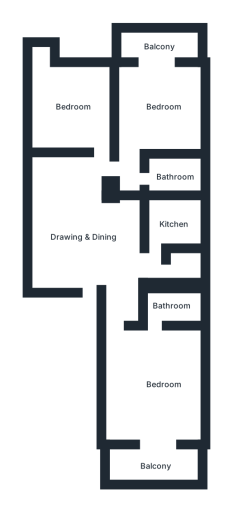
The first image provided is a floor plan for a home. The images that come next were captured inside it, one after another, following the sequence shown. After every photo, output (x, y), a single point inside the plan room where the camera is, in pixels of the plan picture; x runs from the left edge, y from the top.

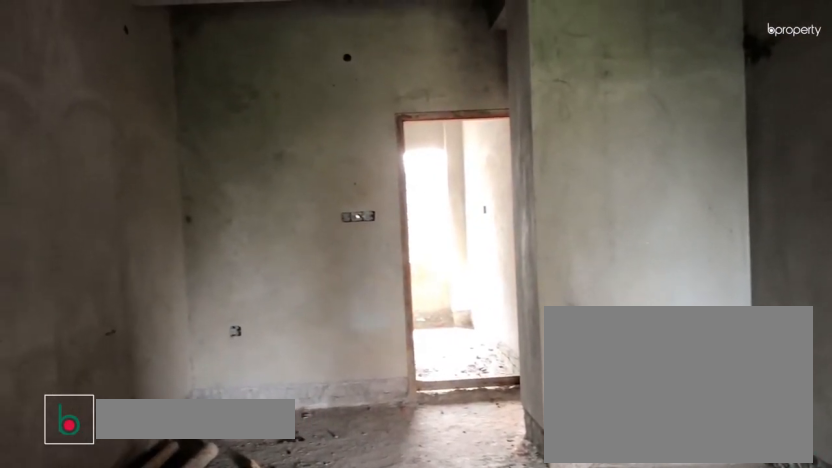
(85, 238)
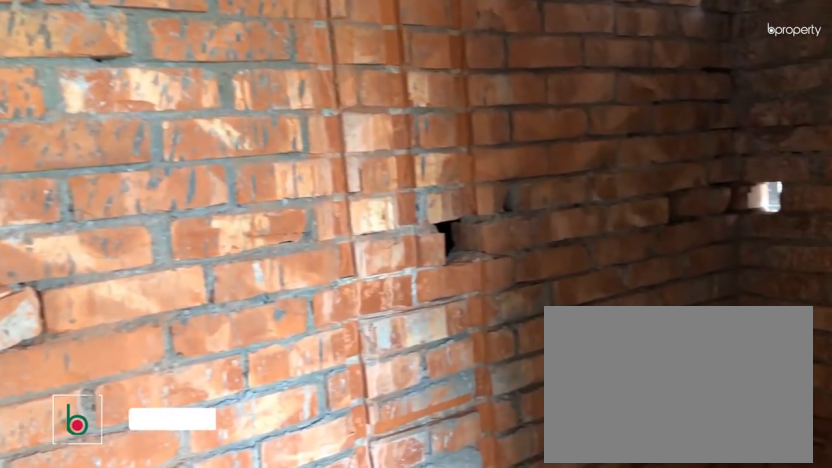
(174, 305)
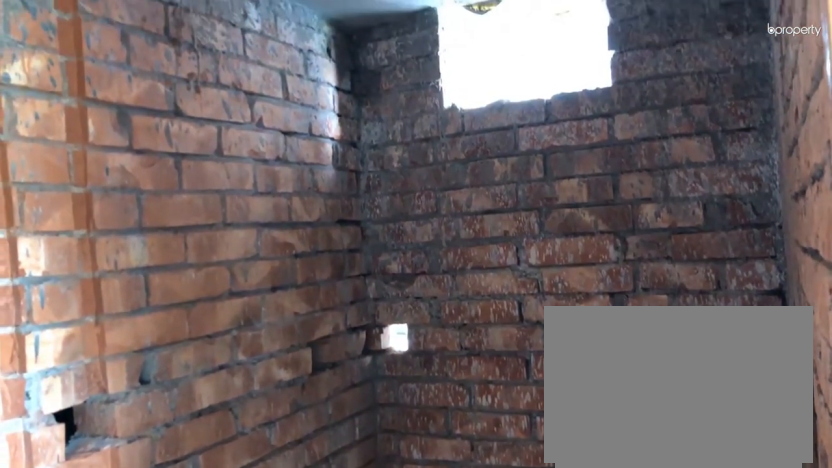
(174, 305)
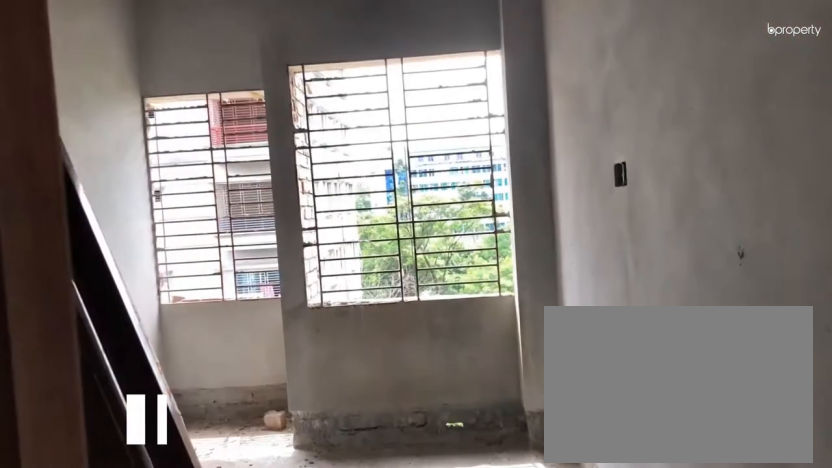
(76, 109)
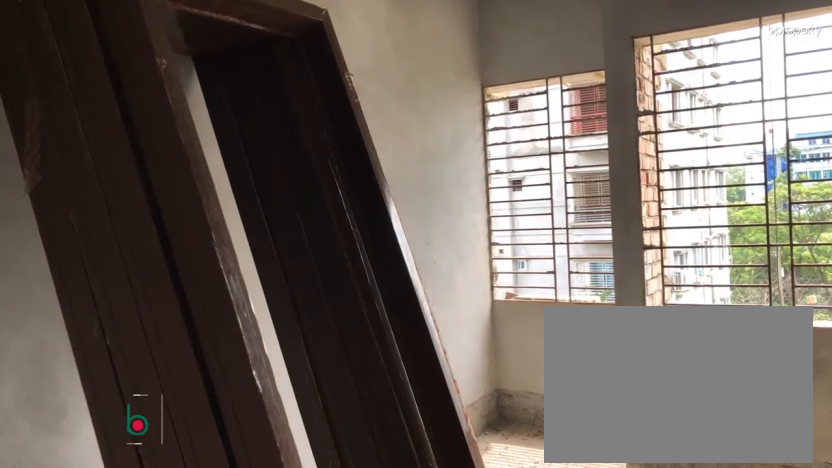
(76, 109)
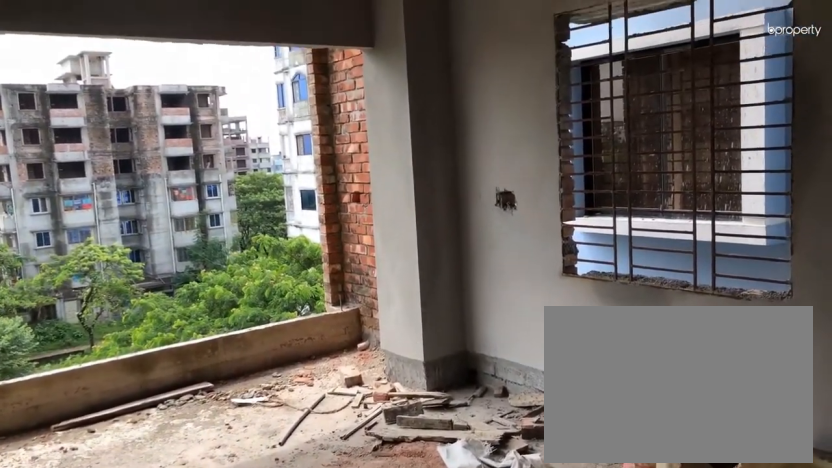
(169, 110)
